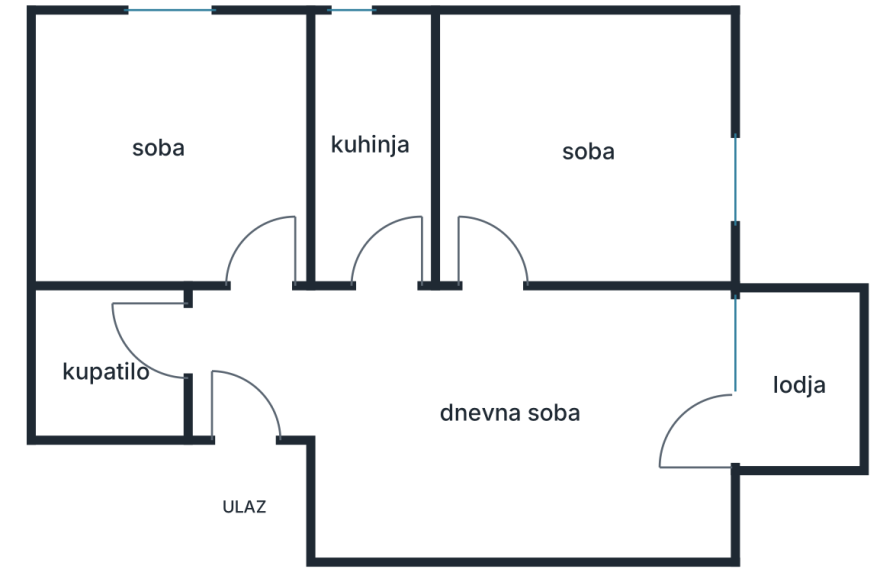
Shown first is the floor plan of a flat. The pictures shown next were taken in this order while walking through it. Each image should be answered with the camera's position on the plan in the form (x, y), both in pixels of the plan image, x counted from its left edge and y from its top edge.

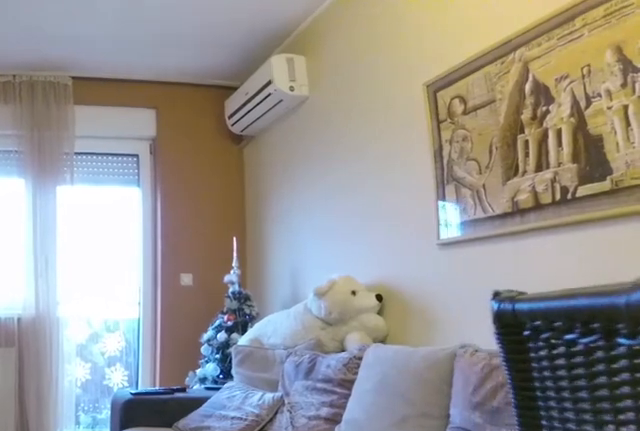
(344, 369)
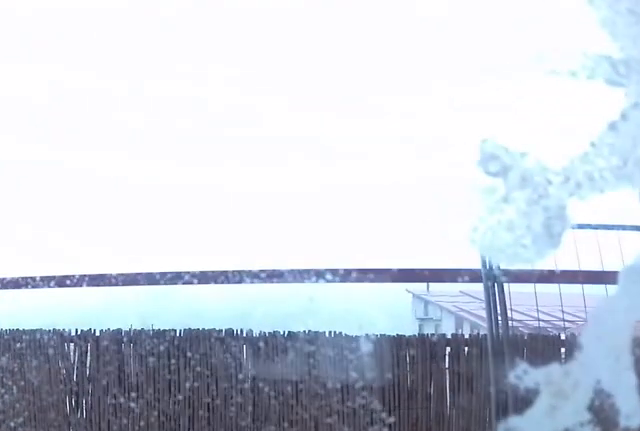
(684, 430)
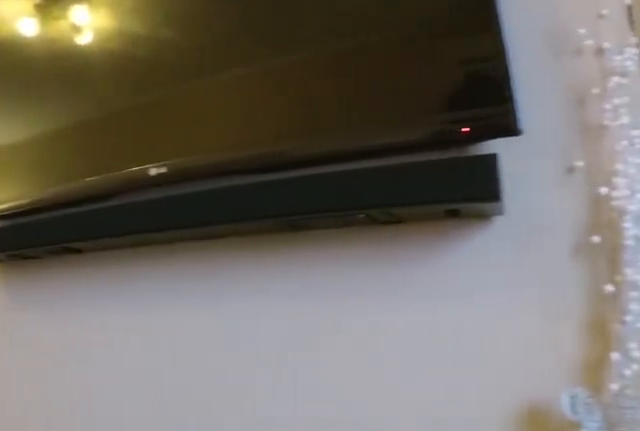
(668, 354)
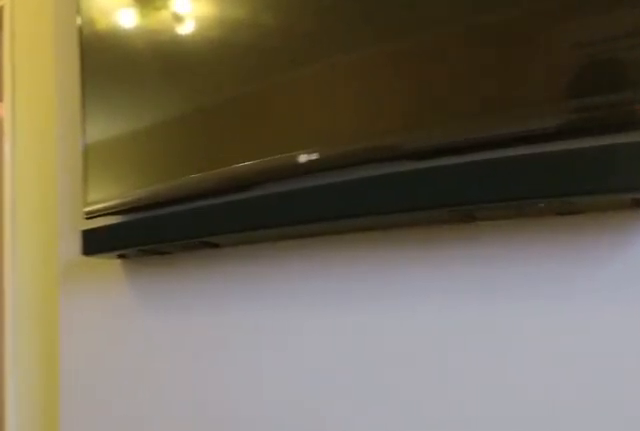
(671, 352)
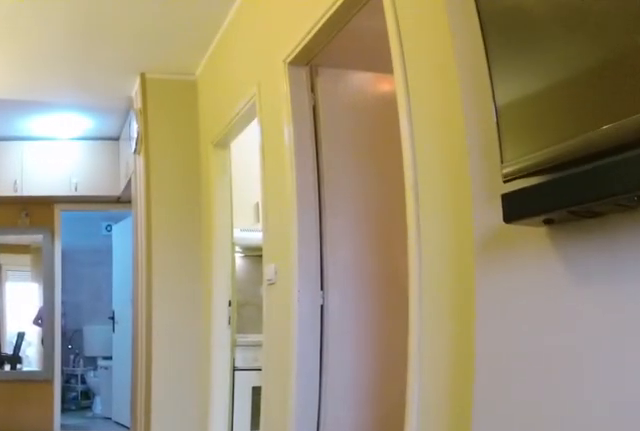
(678, 341)
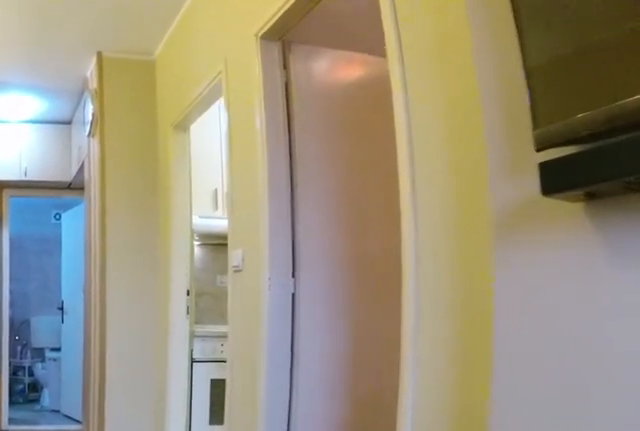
(657, 337)
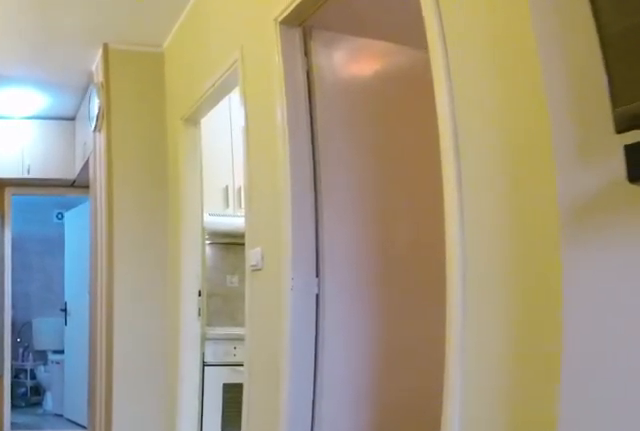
(650, 338)
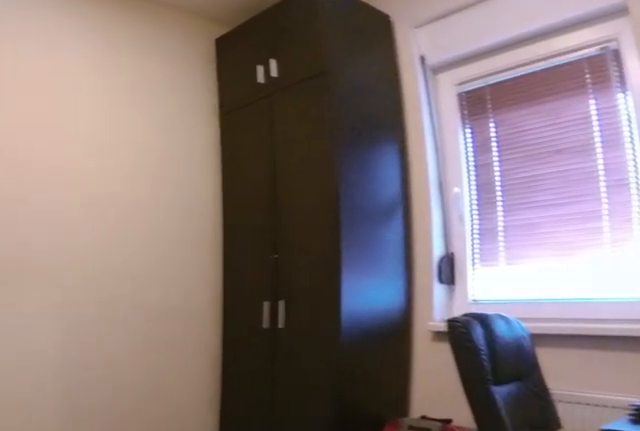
(492, 290)
